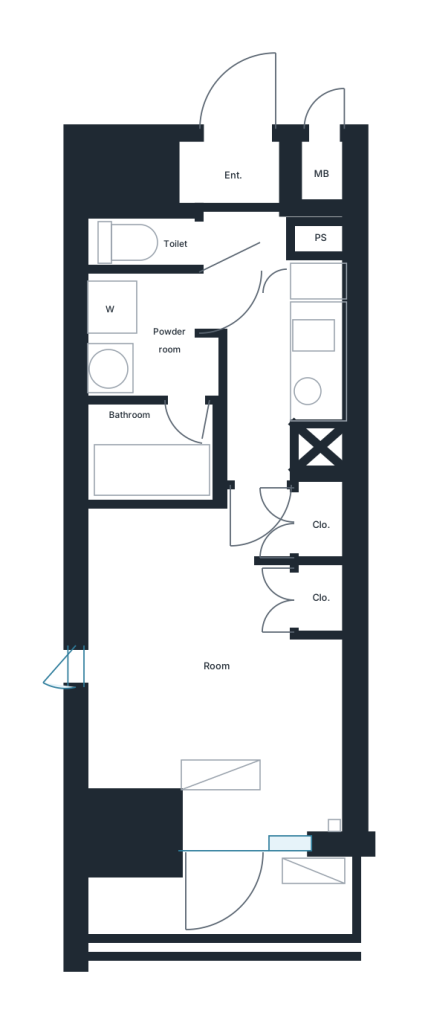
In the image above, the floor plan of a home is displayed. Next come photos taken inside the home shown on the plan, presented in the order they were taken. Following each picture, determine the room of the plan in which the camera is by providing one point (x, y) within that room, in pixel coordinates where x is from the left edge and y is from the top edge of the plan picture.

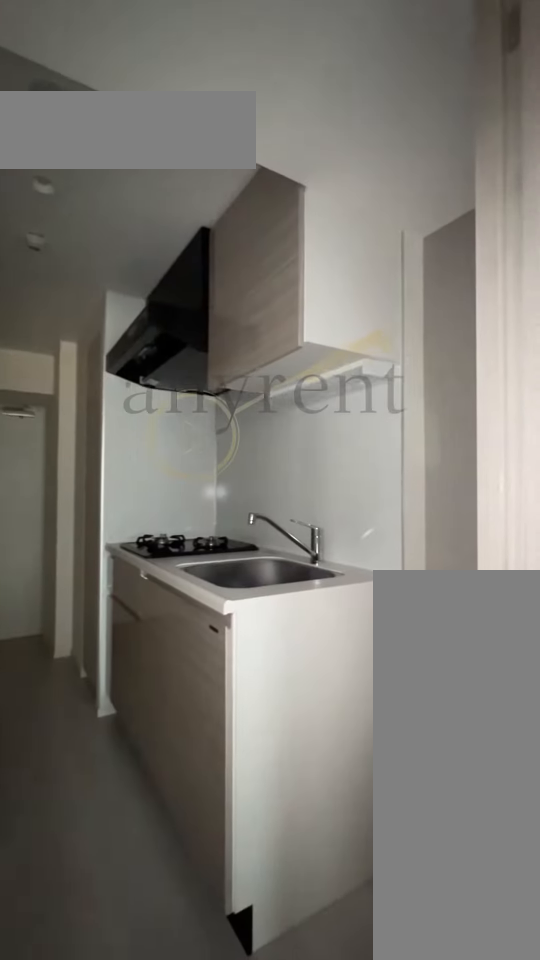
(319, 362)
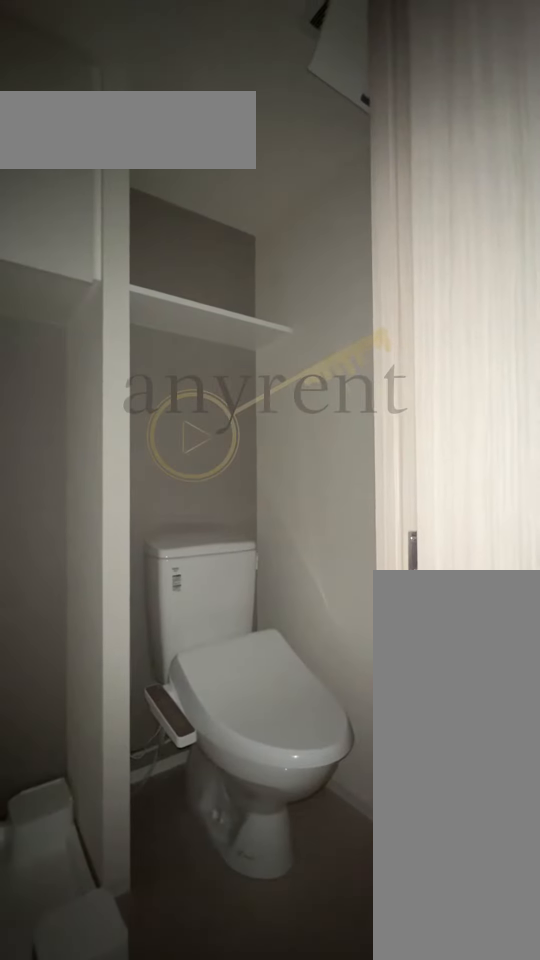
(123, 306)
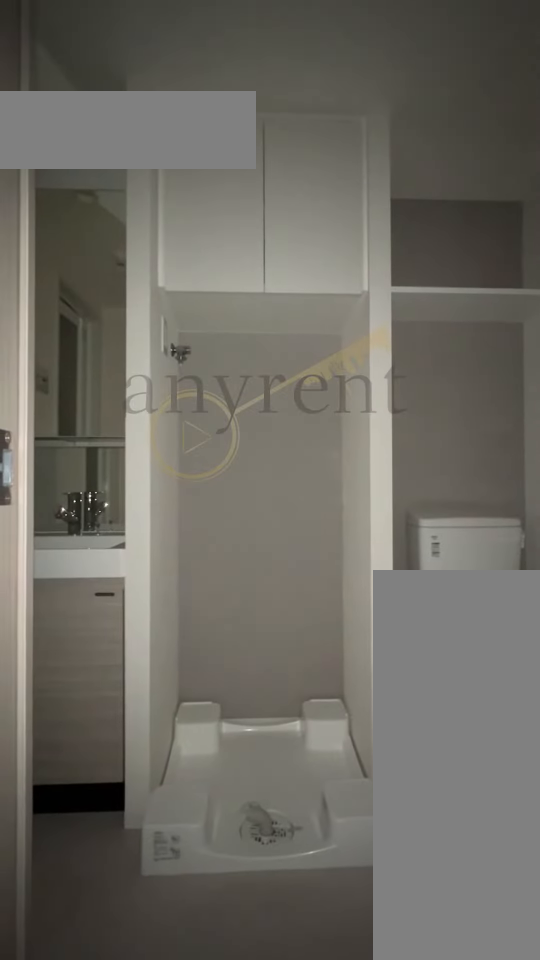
(123, 306)
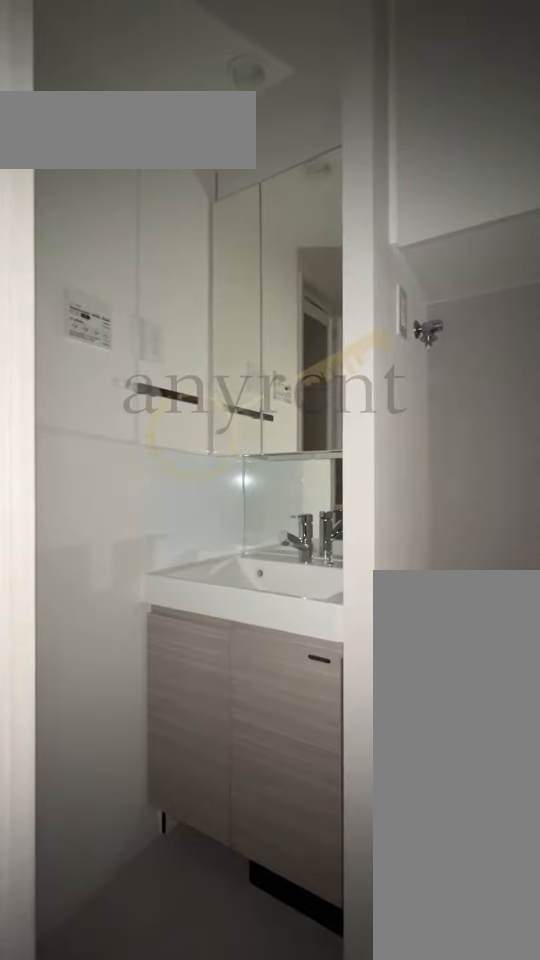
(109, 368)
